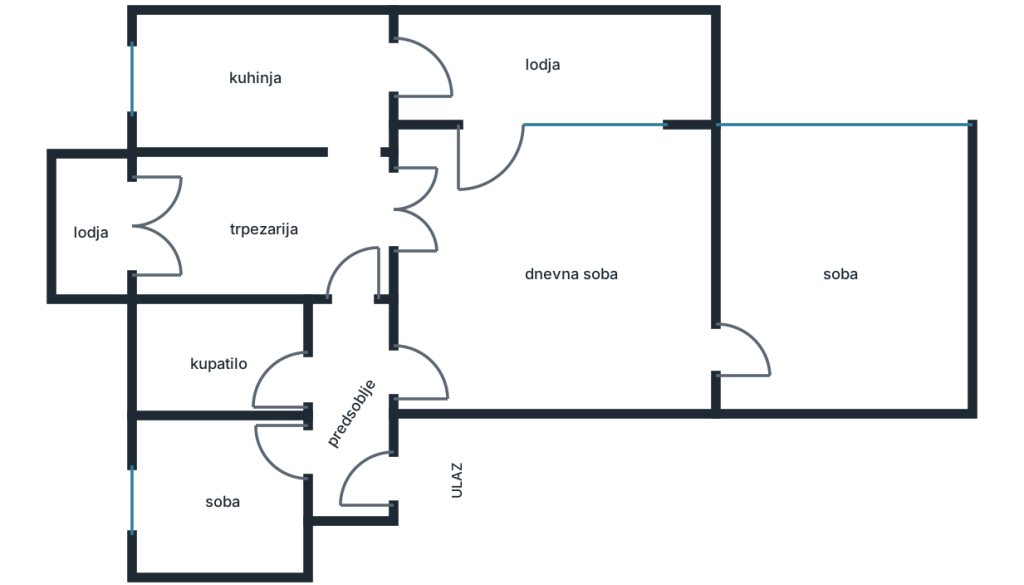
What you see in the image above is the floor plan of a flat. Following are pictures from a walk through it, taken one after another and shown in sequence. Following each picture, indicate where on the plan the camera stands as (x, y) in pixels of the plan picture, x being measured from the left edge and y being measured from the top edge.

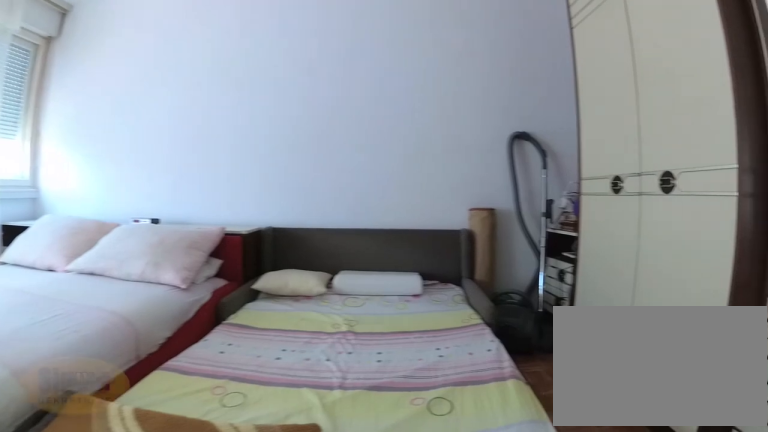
(764, 363)
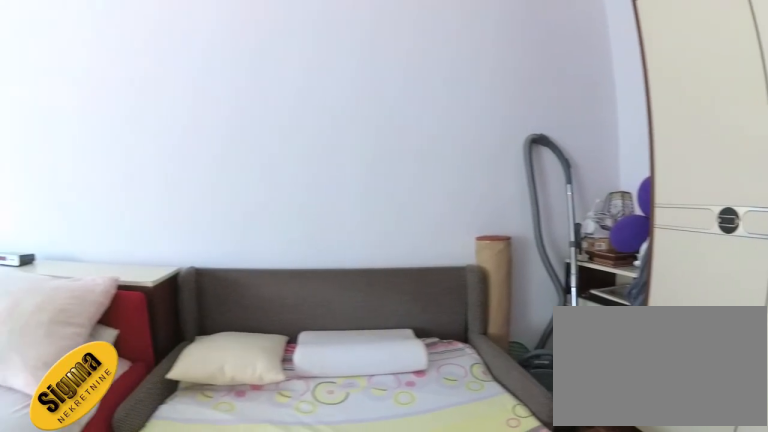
(844, 369)
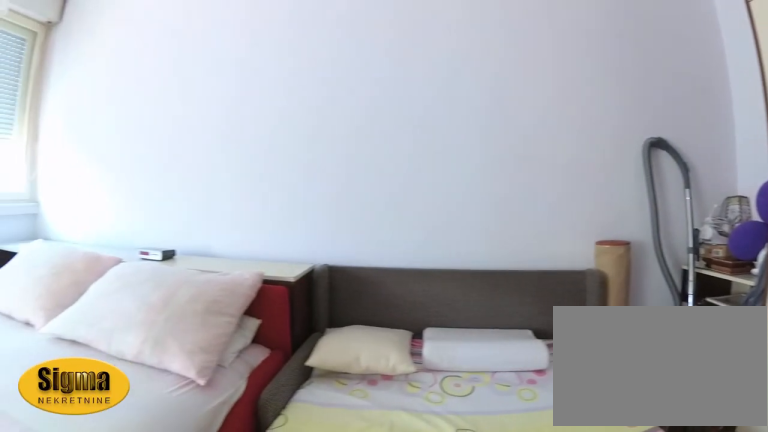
(843, 373)
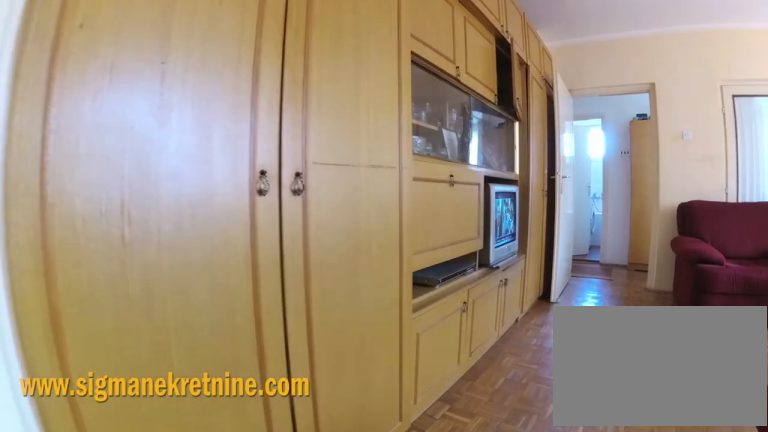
(755, 358)
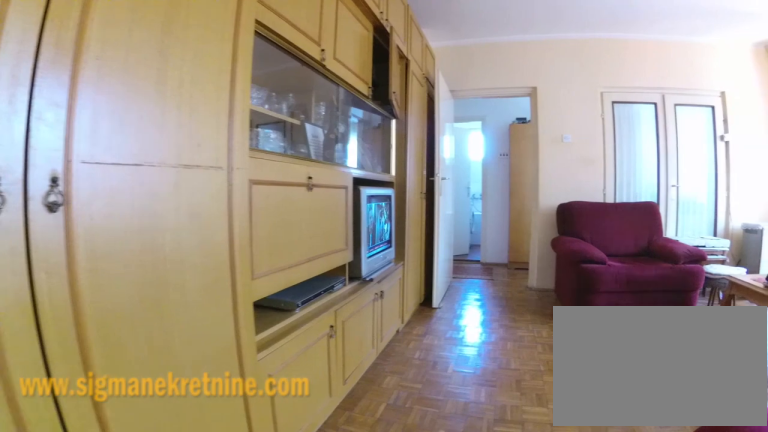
(737, 360)
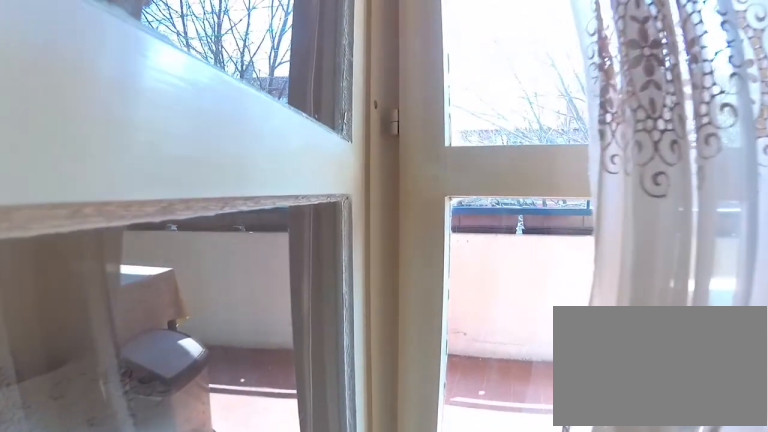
(441, 216)
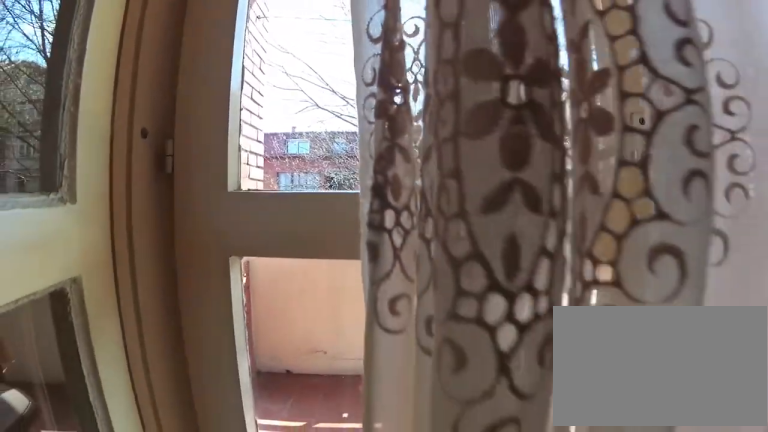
(450, 216)
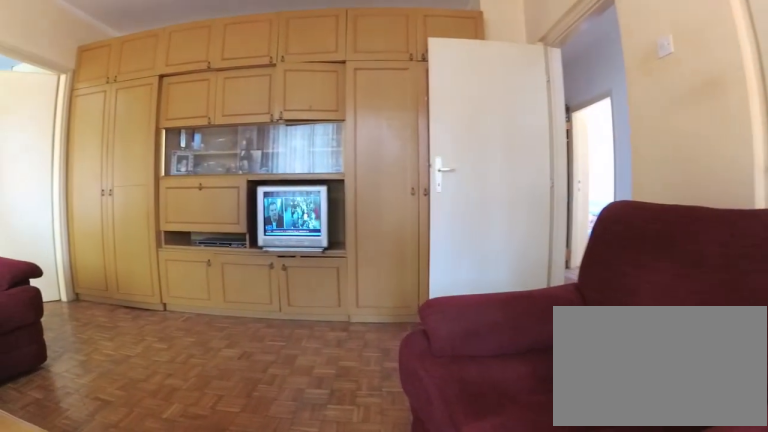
(450, 220)
